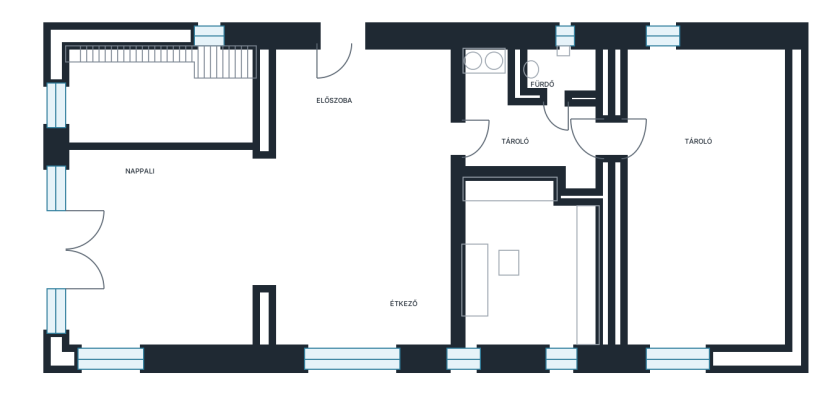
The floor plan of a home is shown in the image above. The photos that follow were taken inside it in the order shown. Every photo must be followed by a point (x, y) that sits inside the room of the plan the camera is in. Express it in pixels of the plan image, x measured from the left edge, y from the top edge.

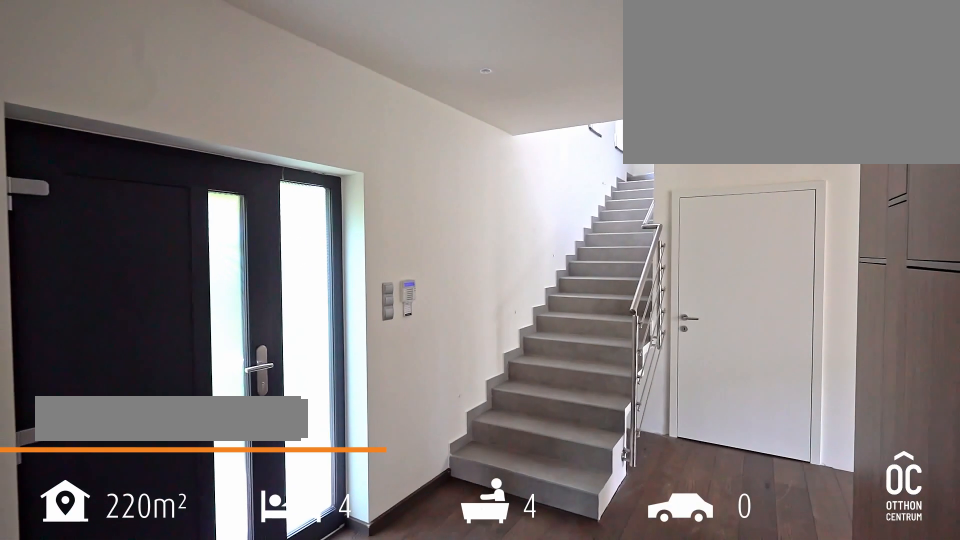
(356, 99)
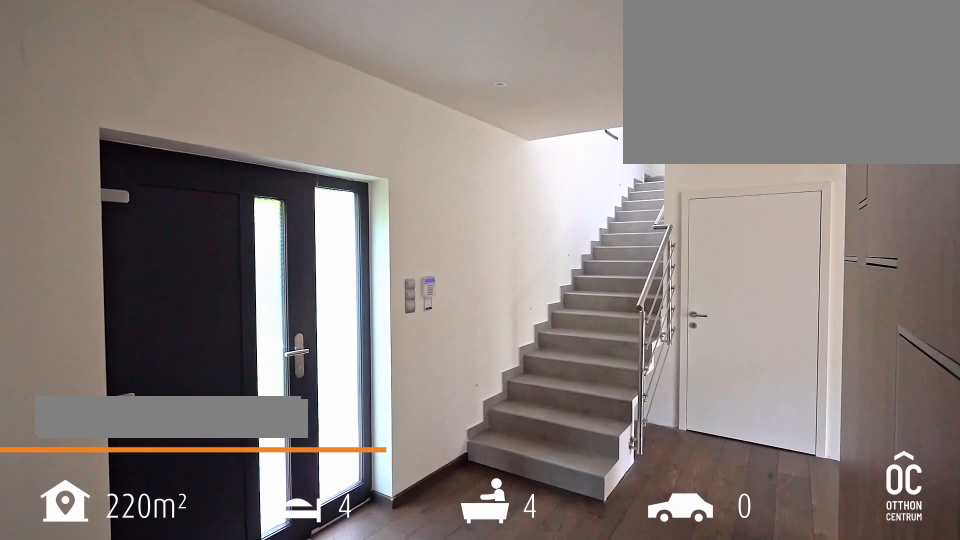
(355, 99)
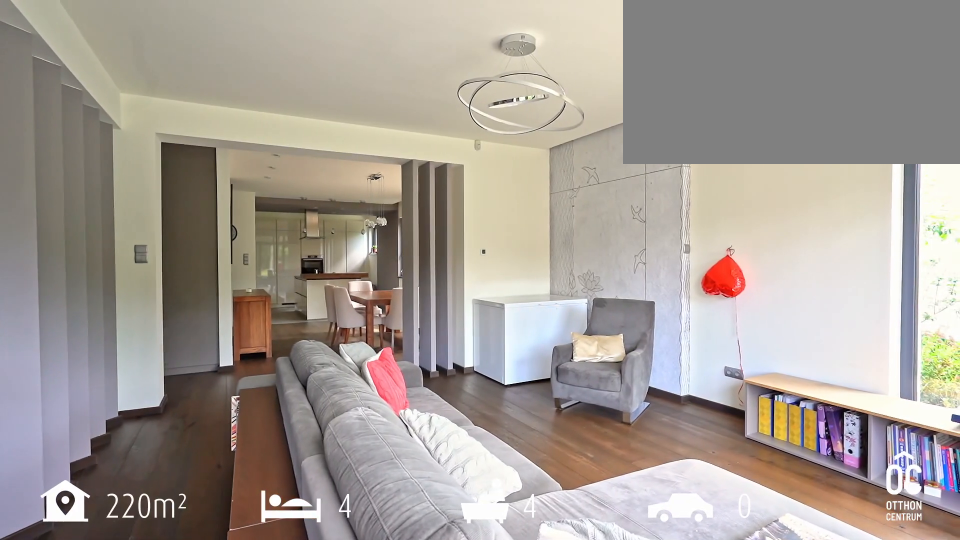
(161, 217)
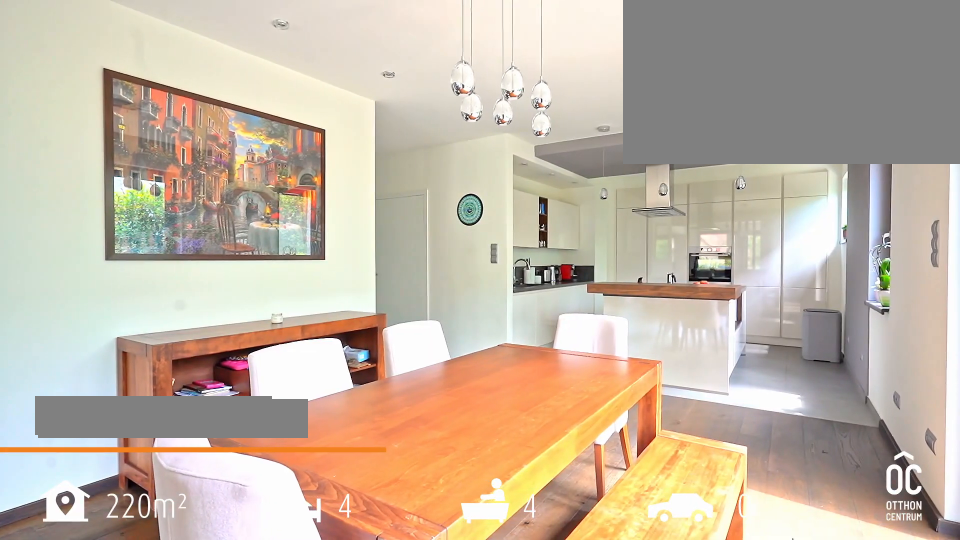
(360, 267)
